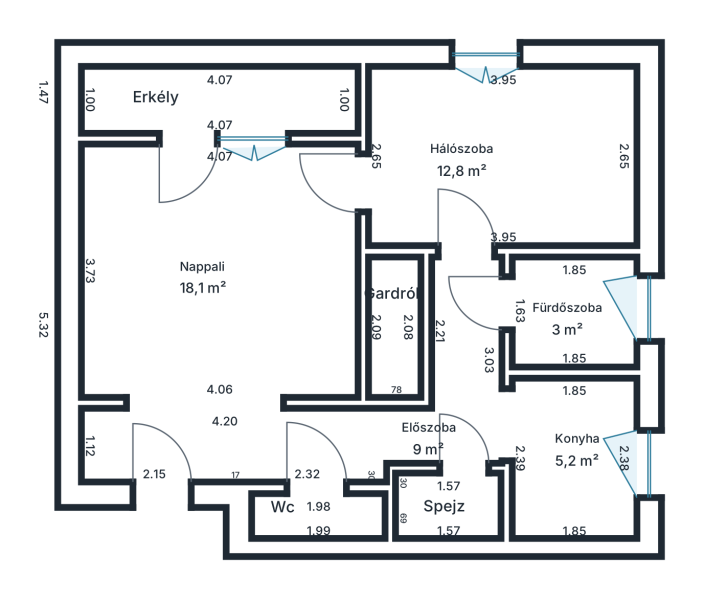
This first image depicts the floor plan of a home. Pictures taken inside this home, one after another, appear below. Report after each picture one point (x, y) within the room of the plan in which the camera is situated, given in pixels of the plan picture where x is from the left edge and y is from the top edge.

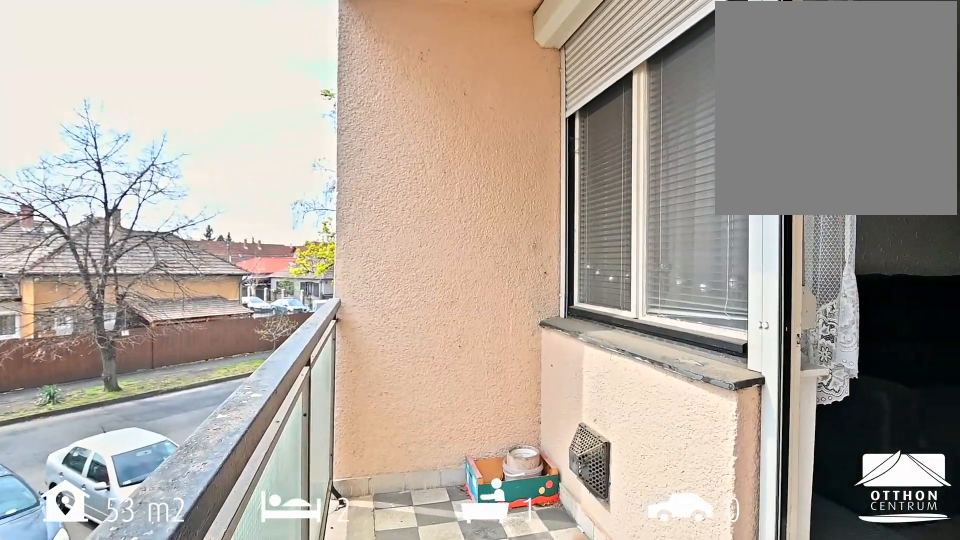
(223, 104)
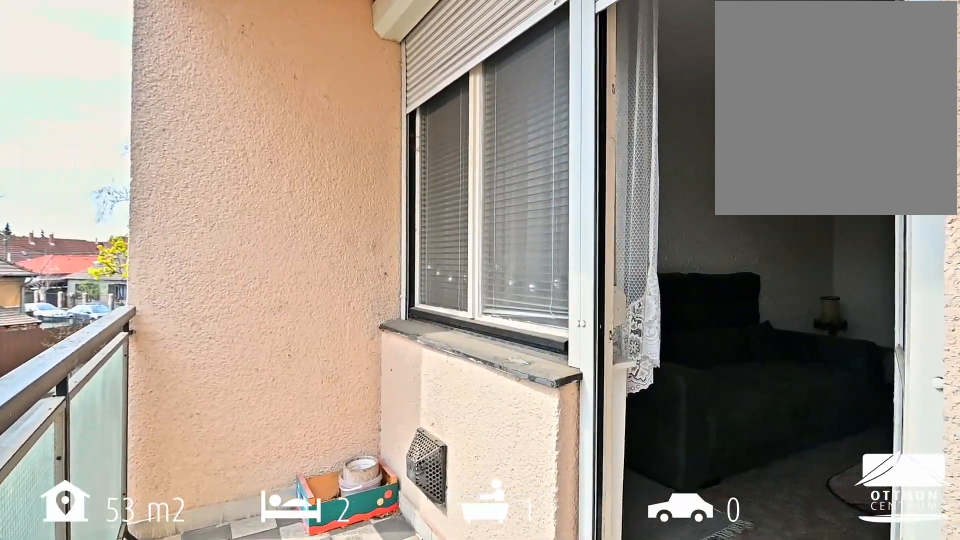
(223, 104)
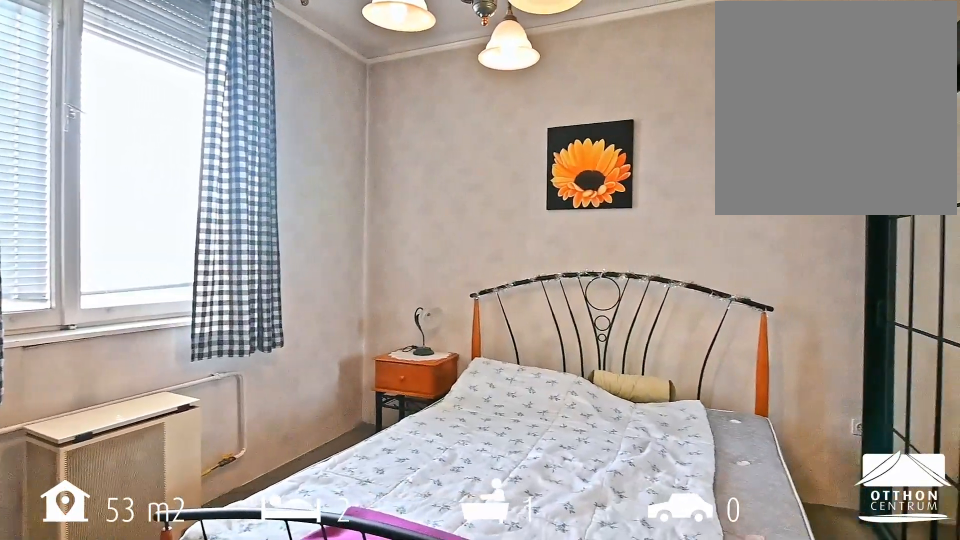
(501, 160)
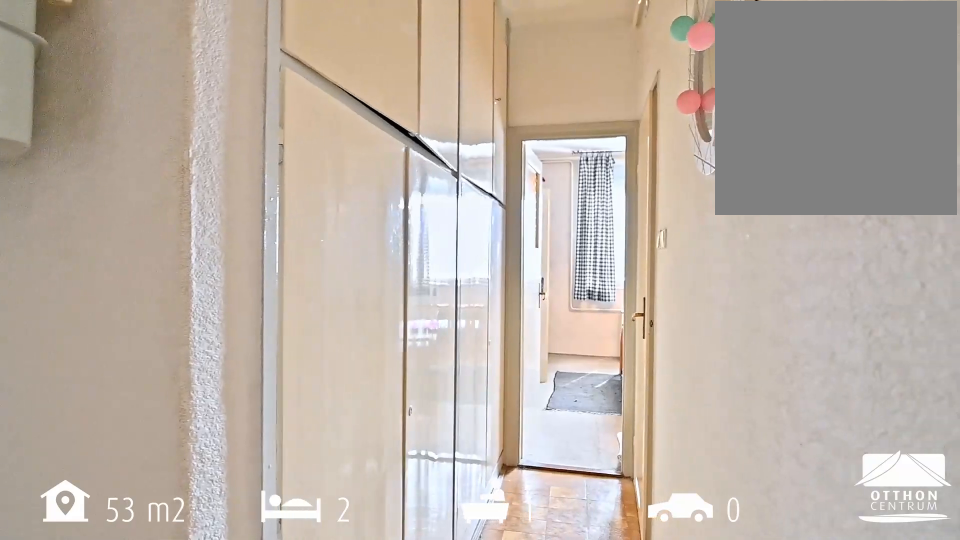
(466, 372)
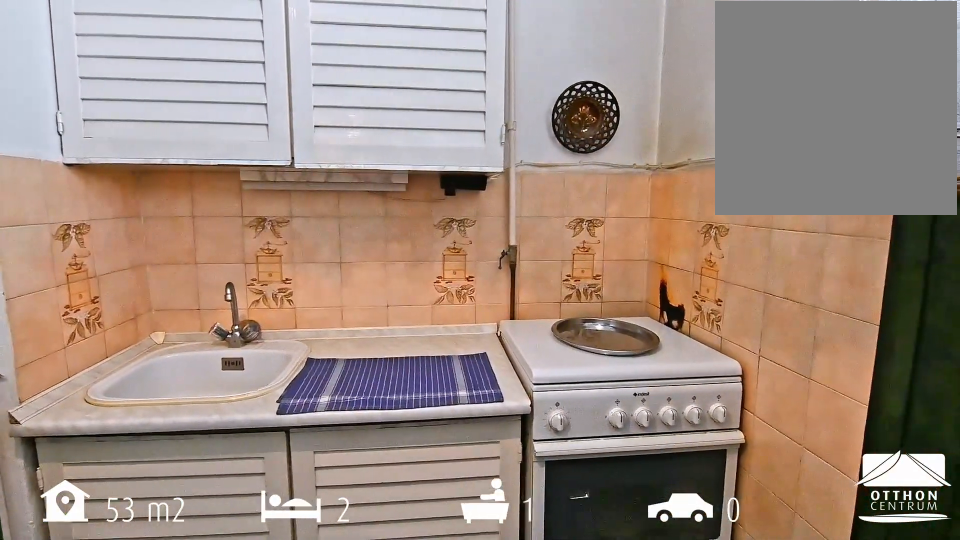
(577, 454)
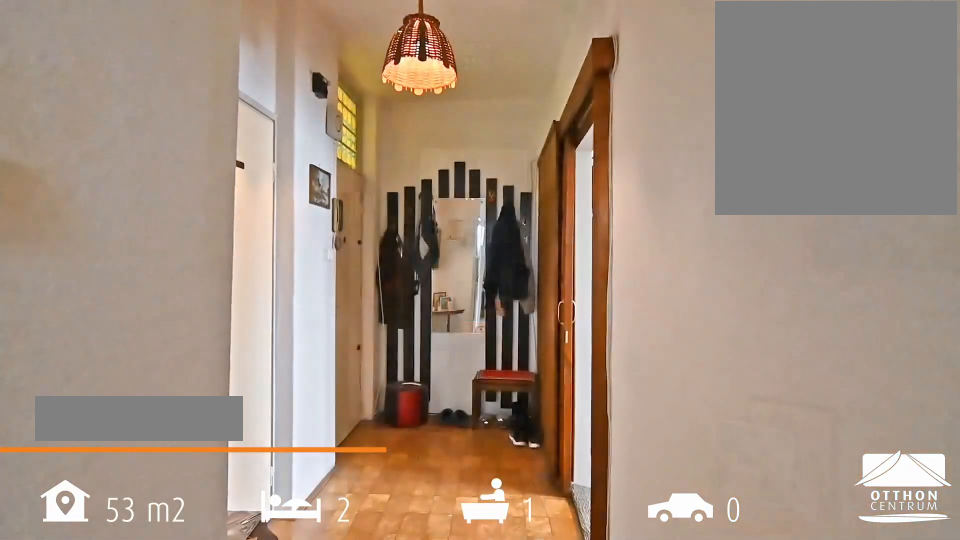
(248, 443)
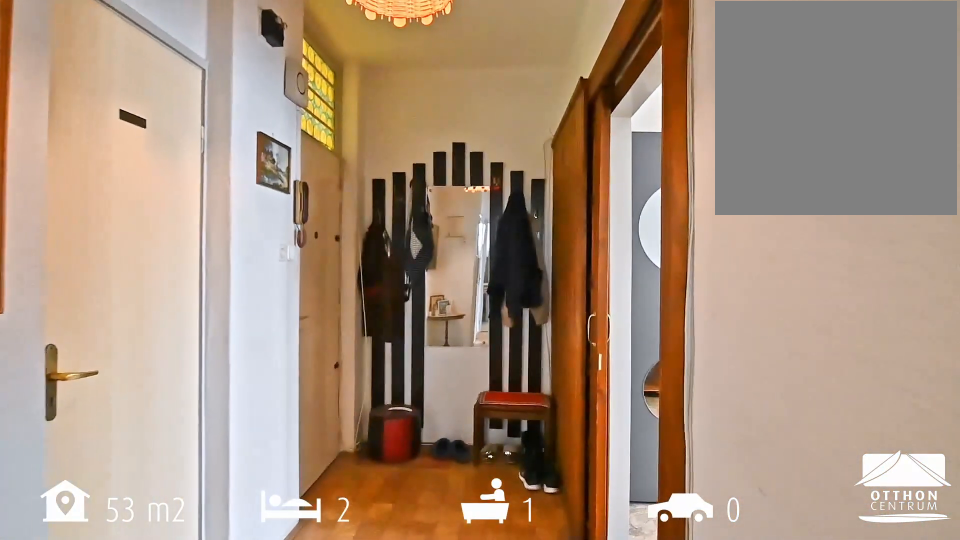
(248, 443)
